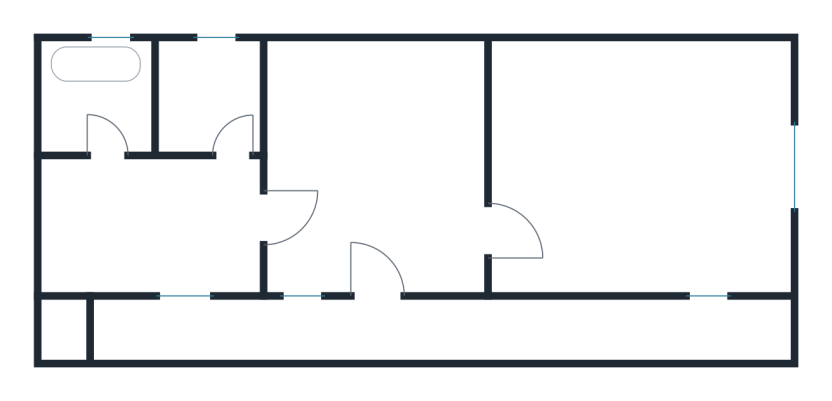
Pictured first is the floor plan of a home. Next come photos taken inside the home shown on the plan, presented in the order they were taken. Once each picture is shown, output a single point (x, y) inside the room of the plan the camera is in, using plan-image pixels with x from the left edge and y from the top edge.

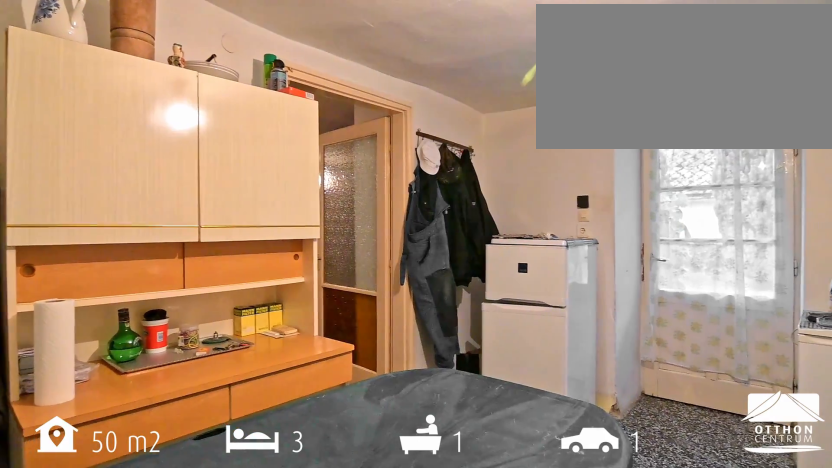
(375, 162)
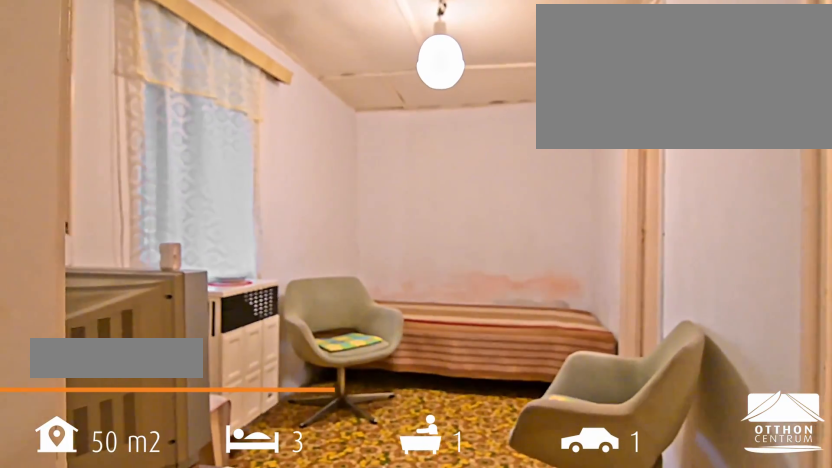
(135, 226)
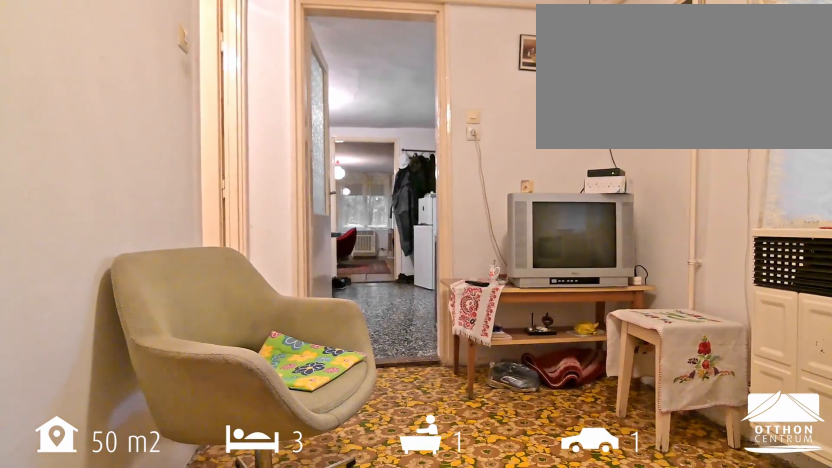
(135, 226)
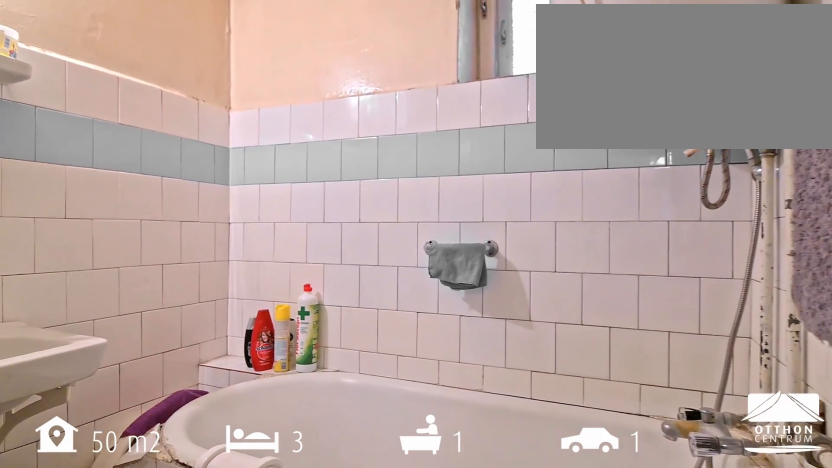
(101, 105)
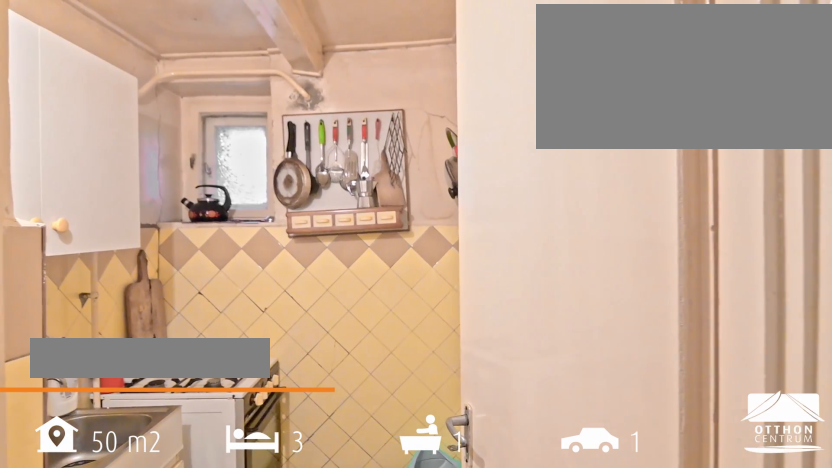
(207, 91)
